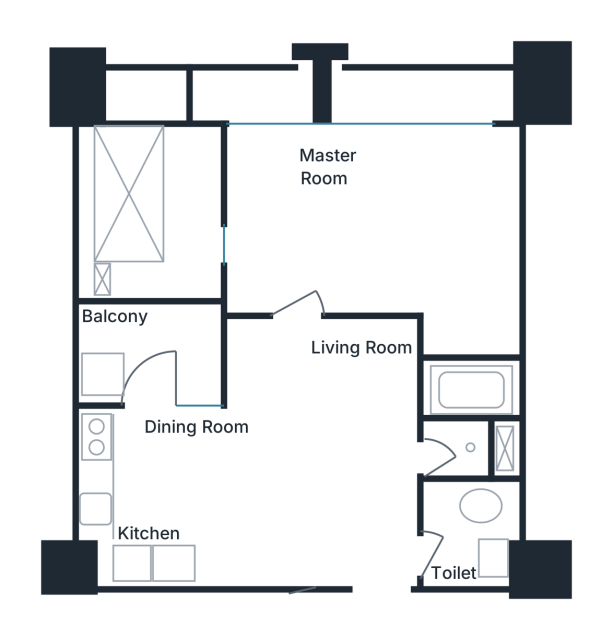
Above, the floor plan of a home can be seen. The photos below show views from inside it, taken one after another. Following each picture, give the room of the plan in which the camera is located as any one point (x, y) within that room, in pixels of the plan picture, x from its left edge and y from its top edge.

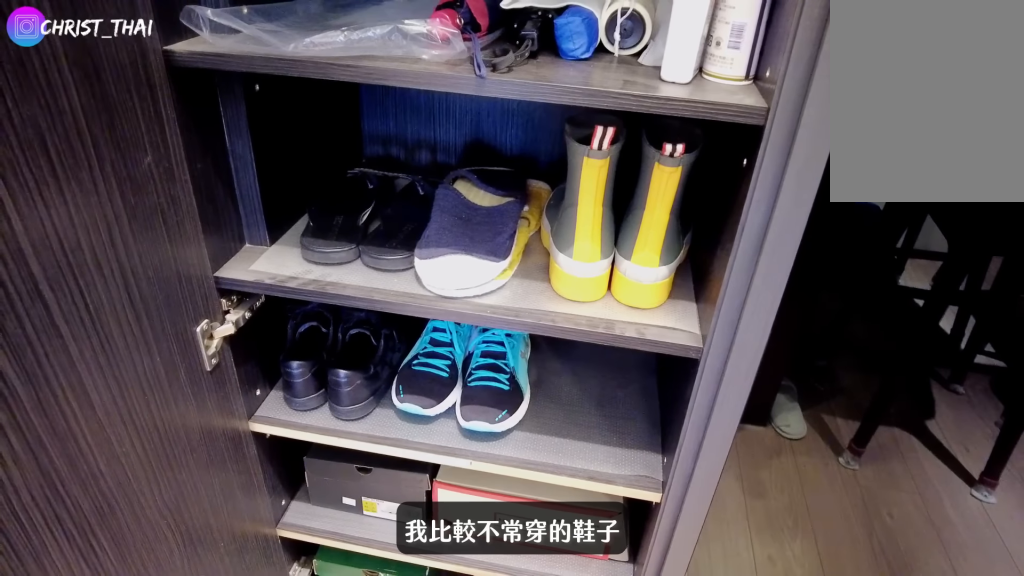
(325, 454)
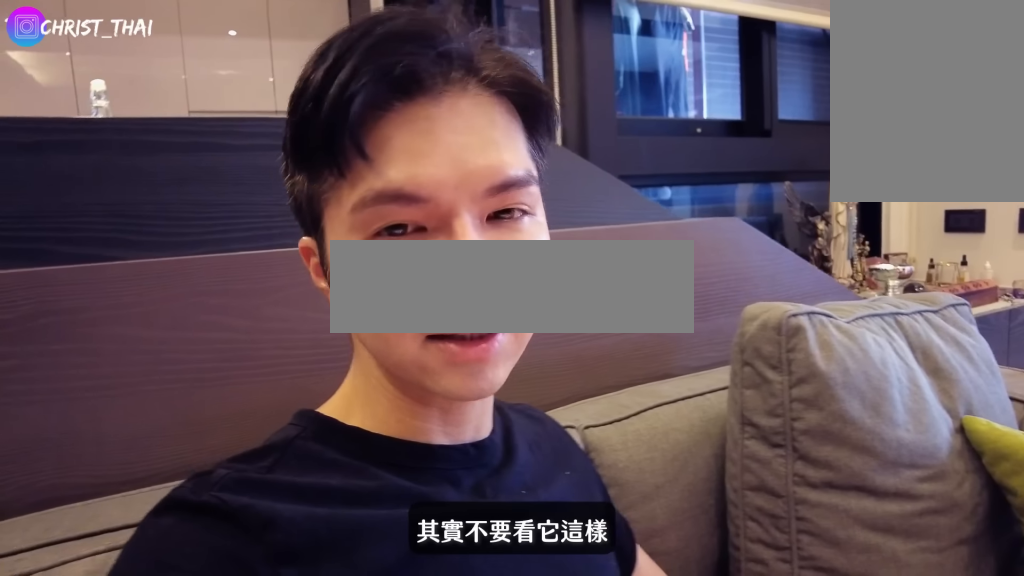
(325, 454)
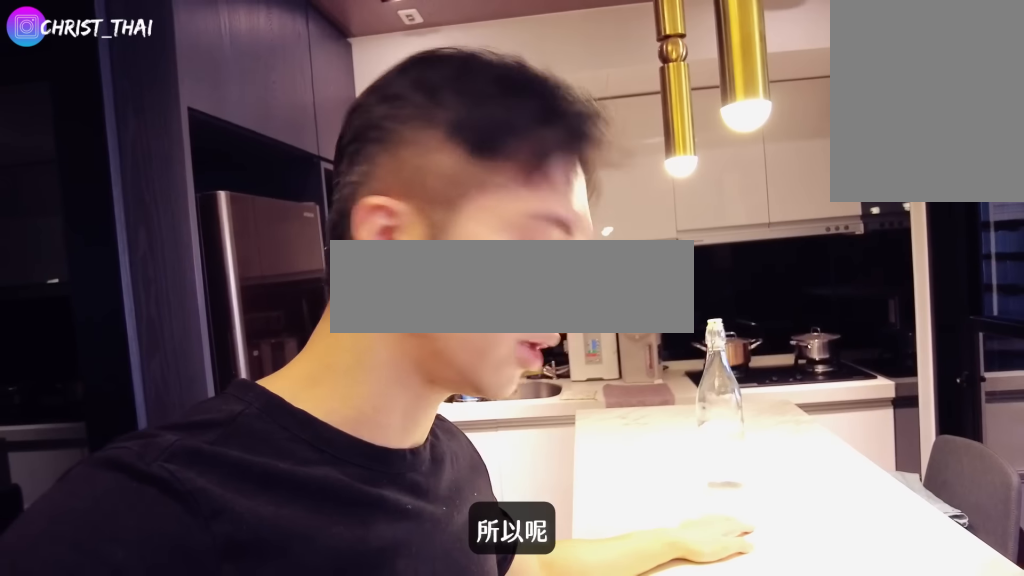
(172, 492)
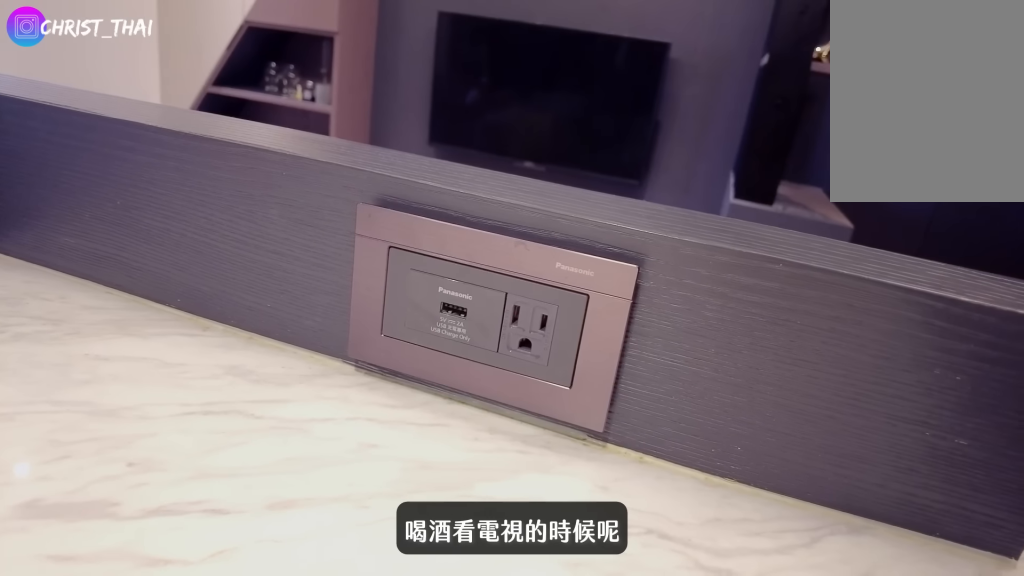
(172, 492)
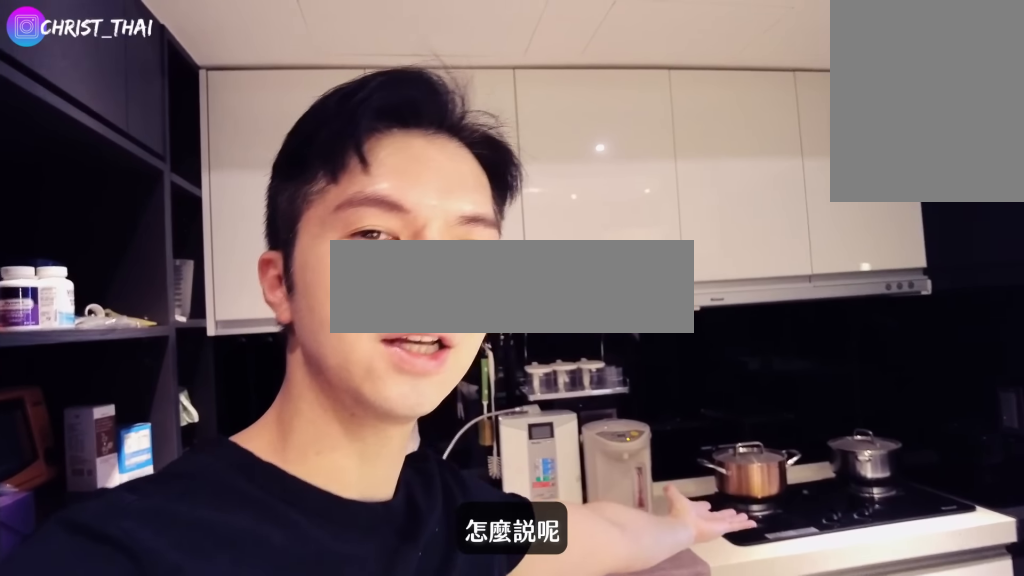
(172, 492)
